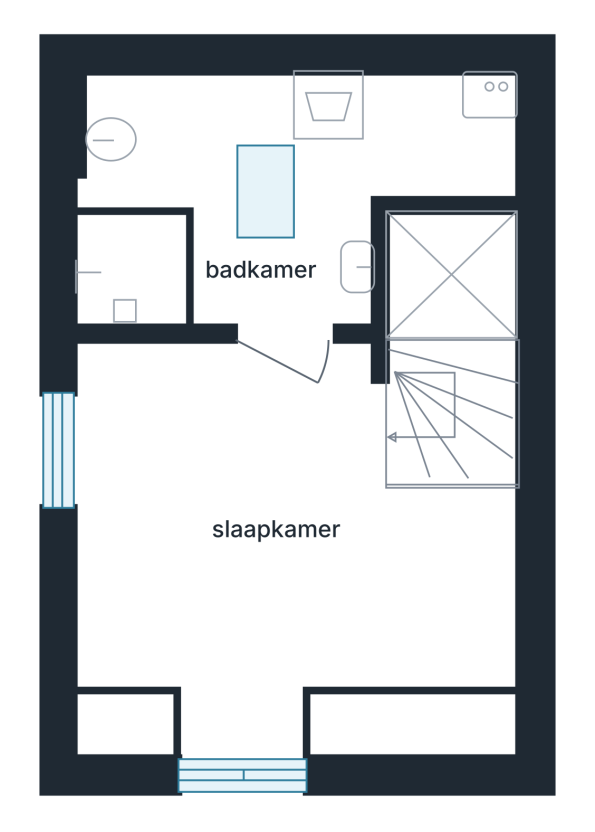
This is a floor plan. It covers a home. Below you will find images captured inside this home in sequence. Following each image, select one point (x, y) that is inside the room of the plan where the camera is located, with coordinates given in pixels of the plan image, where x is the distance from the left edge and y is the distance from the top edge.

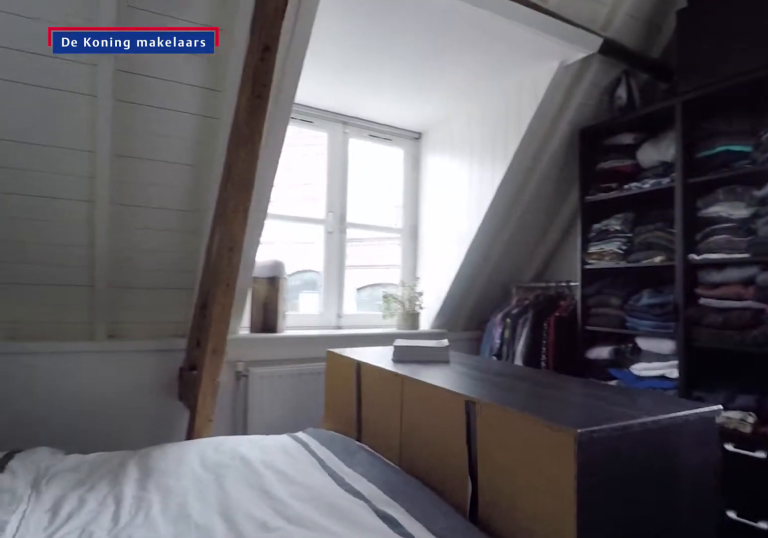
(251, 732)
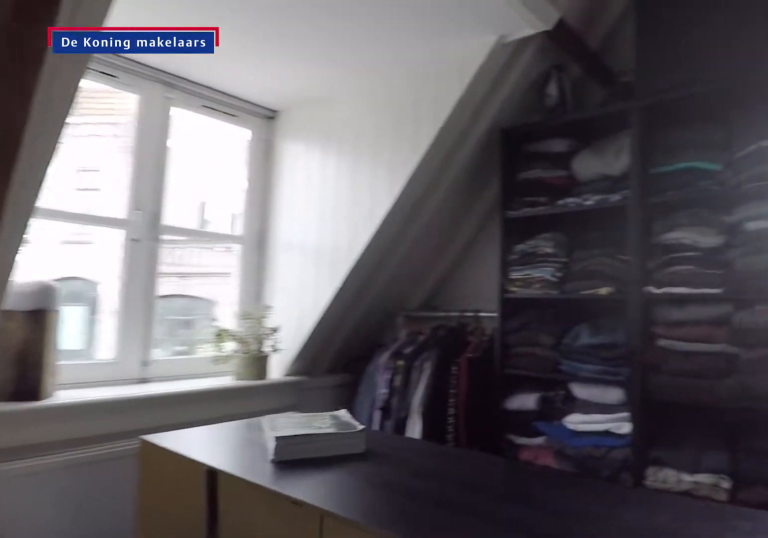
(251, 732)
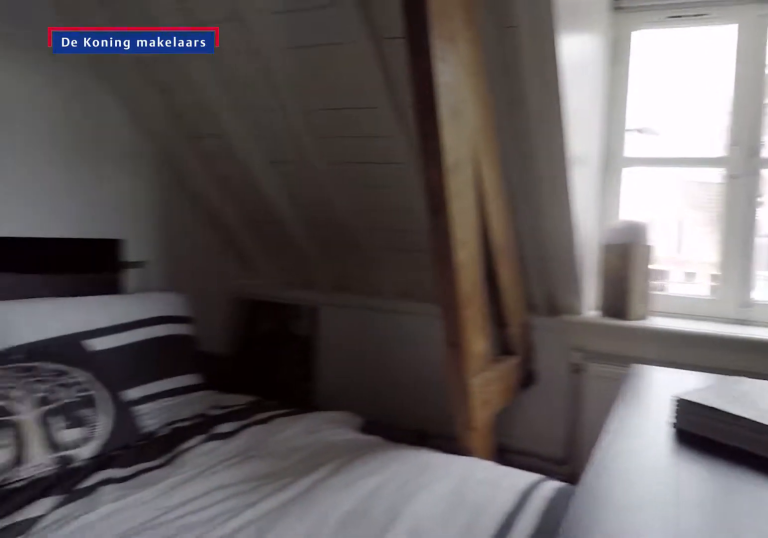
(251, 732)
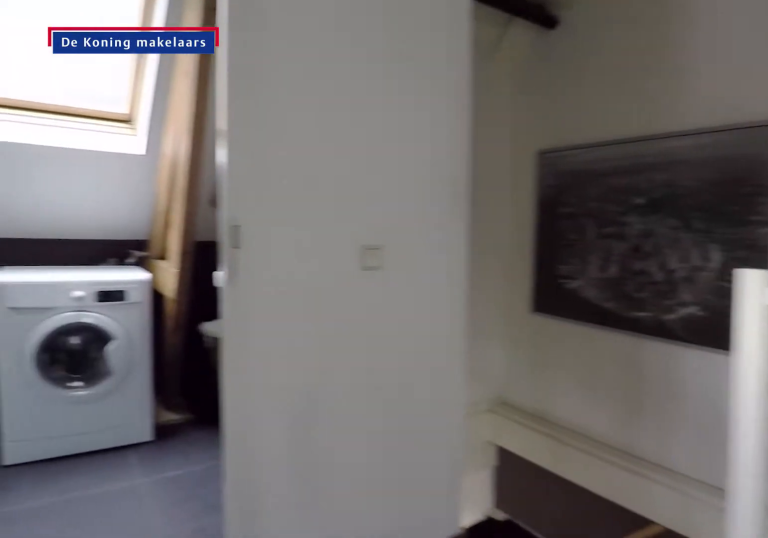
(251, 732)
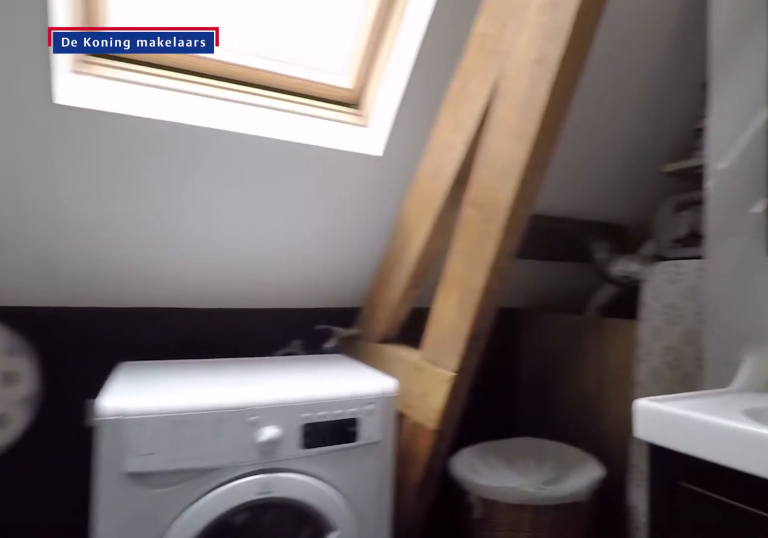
(267, 211)
